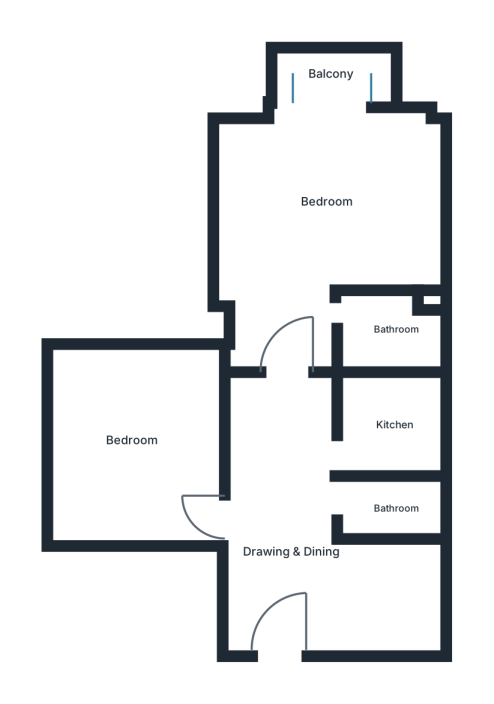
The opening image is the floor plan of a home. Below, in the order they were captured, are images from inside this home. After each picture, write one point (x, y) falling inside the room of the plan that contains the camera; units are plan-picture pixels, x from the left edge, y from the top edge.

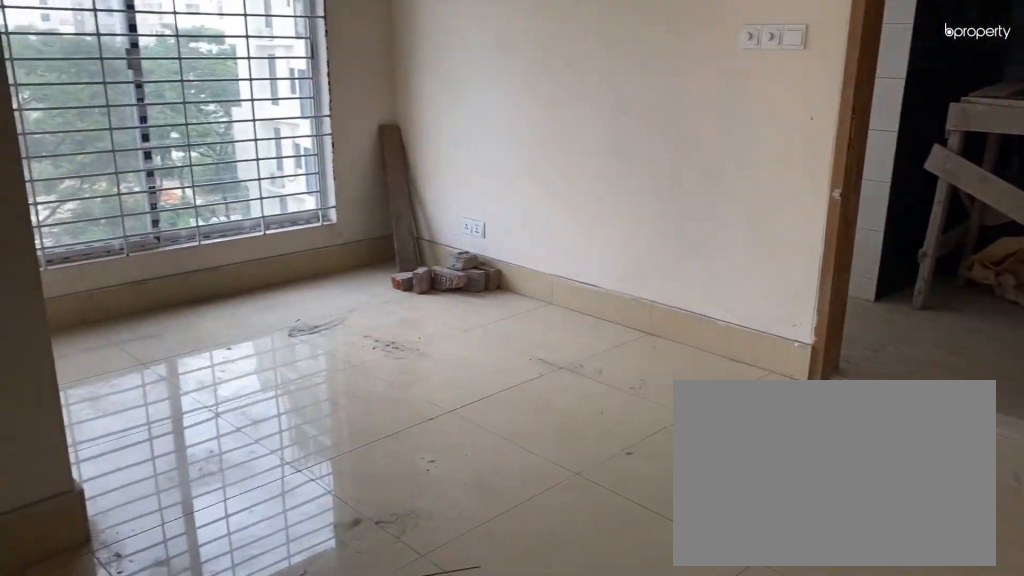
(280, 549)
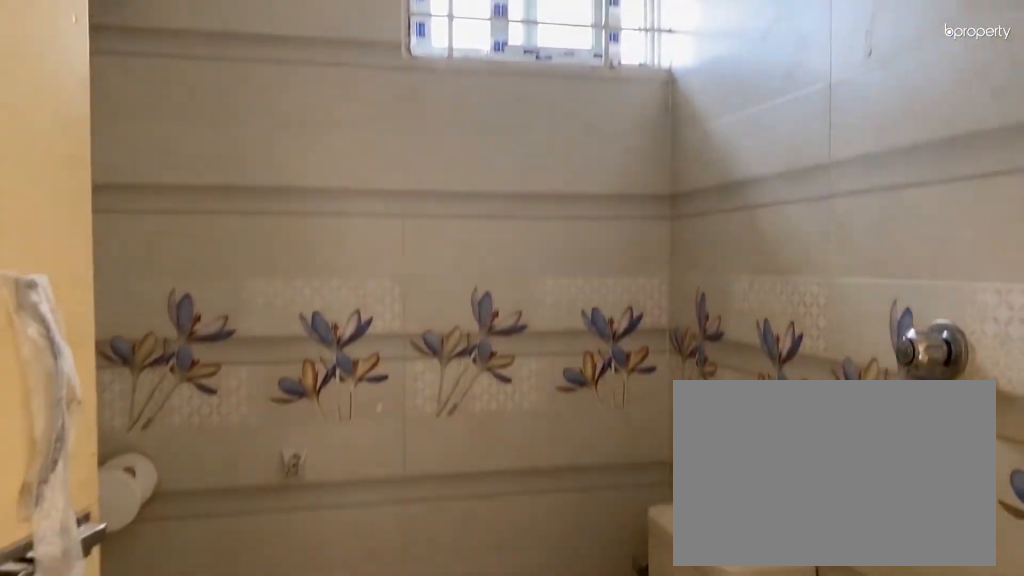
(397, 509)
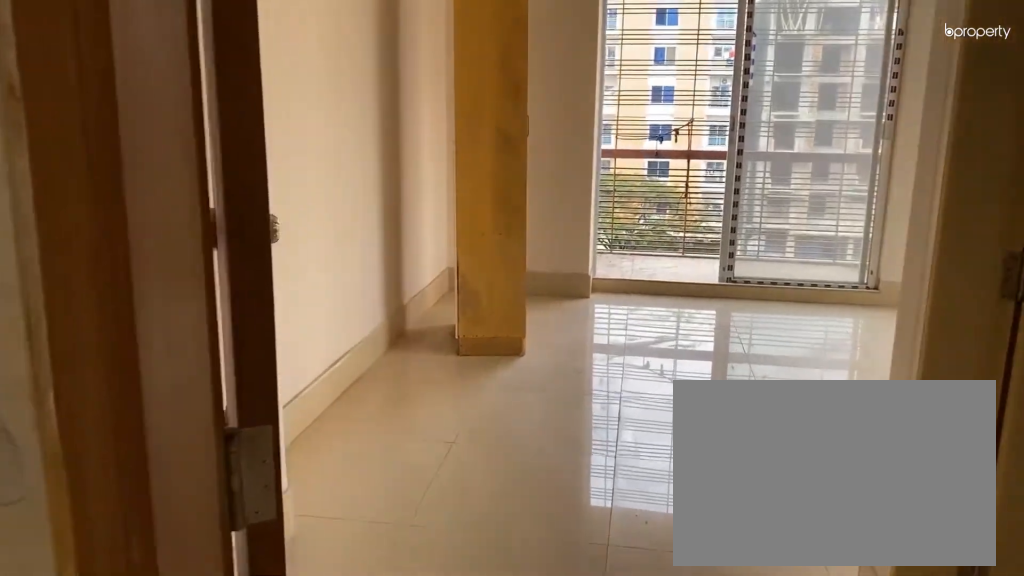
(327, 195)
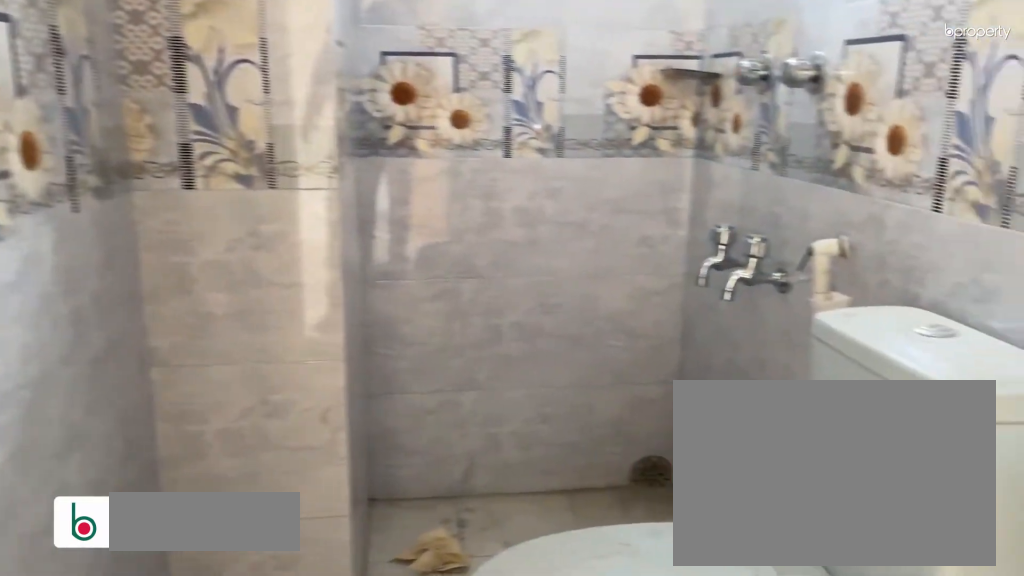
(395, 329)
